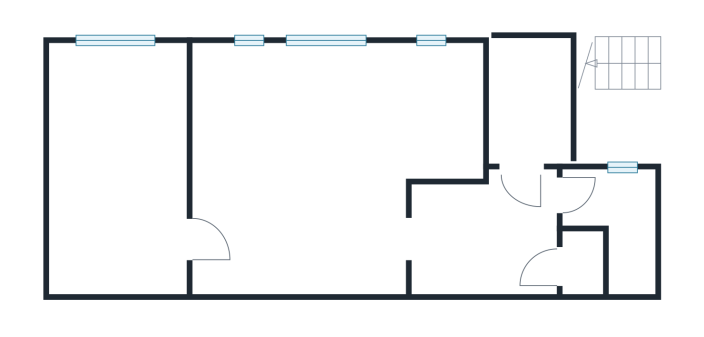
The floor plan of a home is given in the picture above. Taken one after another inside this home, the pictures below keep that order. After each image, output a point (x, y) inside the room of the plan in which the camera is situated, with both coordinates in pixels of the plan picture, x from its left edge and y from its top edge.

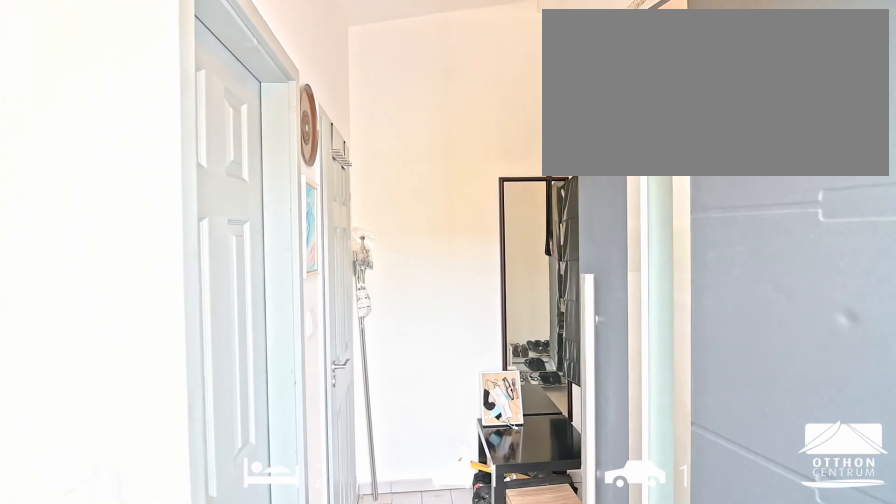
(483, 235)
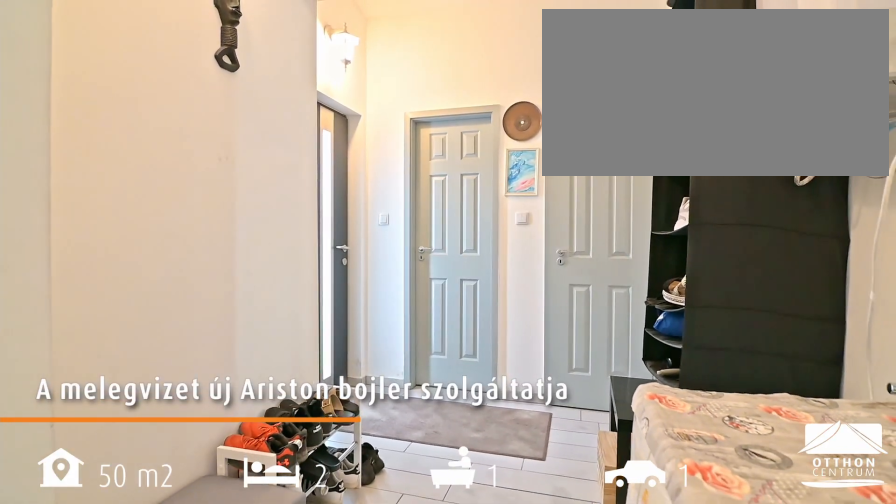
(483, 235)
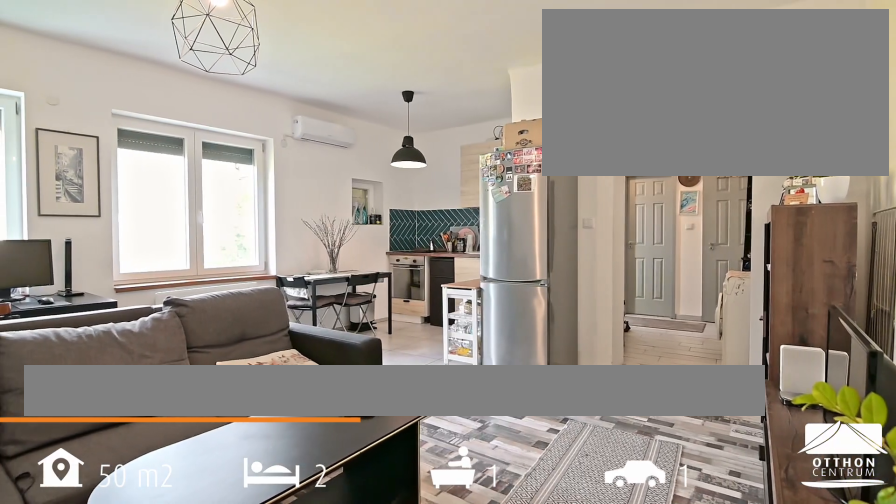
(299, 164)
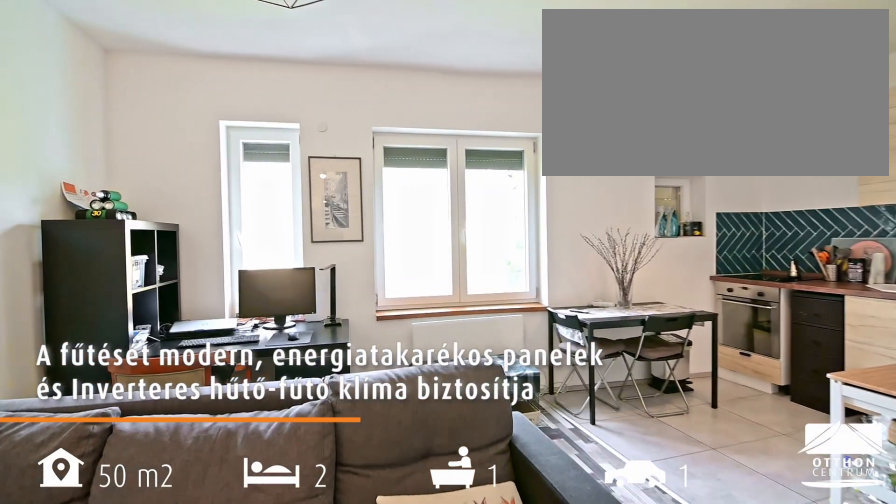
(299, 164)
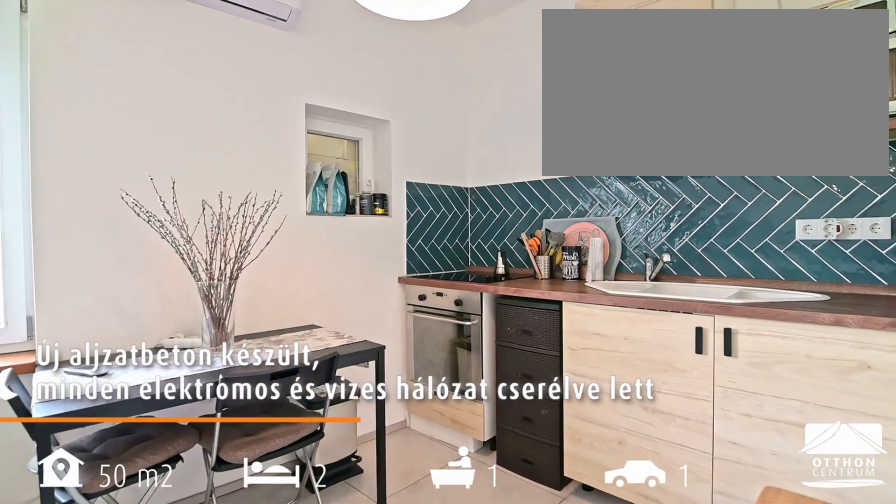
(438, 109)
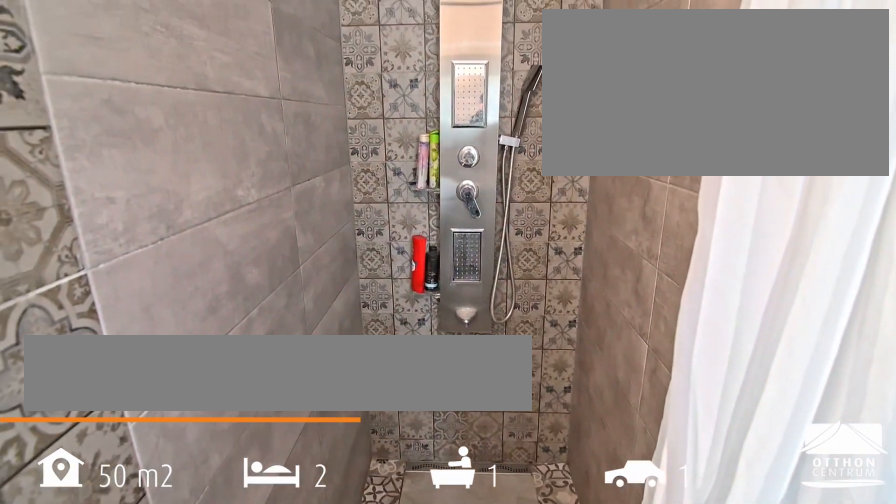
(624, 206)
